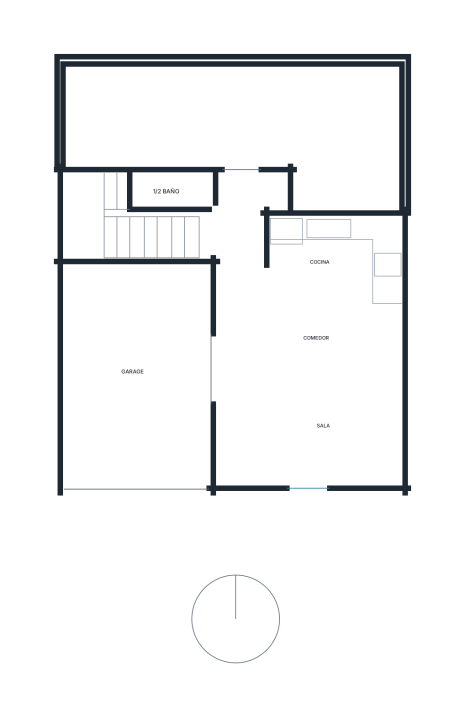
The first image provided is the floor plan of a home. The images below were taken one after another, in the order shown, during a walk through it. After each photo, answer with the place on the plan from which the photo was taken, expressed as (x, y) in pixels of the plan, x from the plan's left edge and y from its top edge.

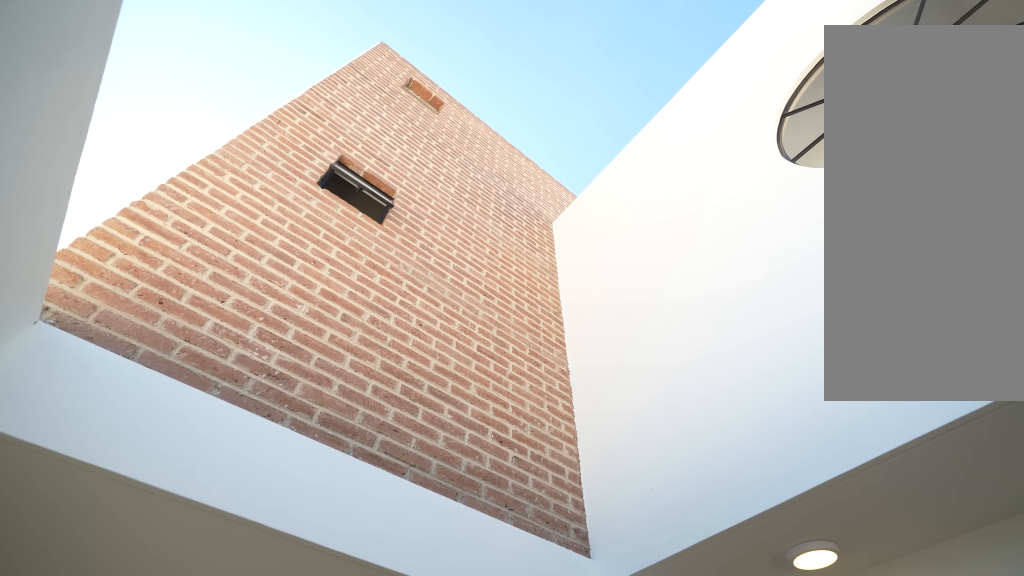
(182, 447)
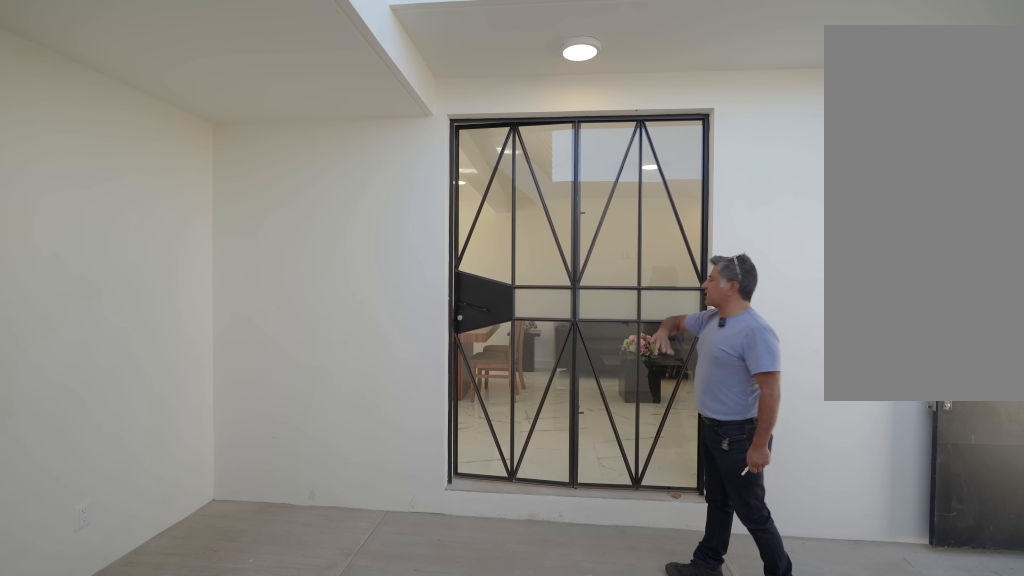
(91, 351)
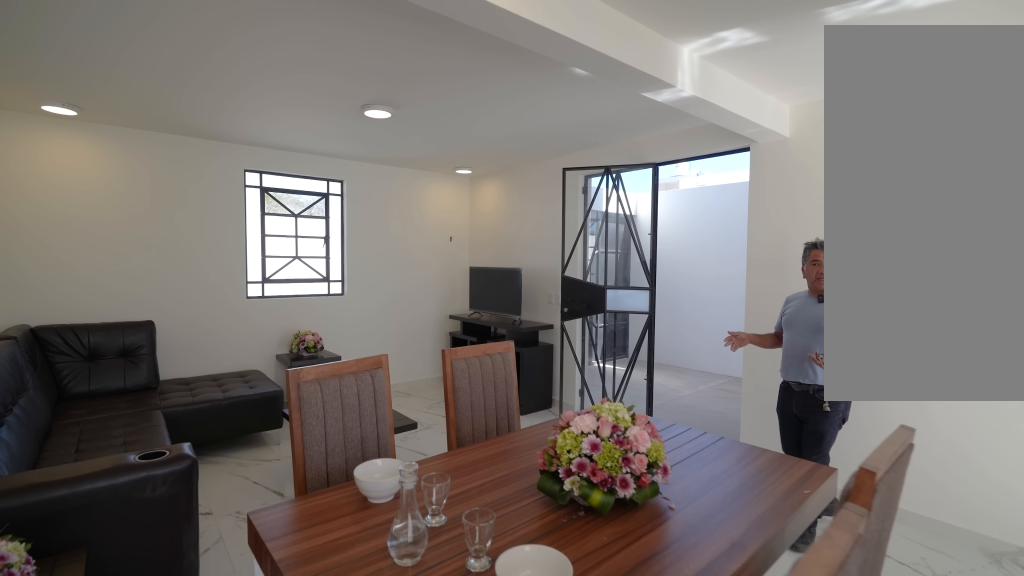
(372, 323)
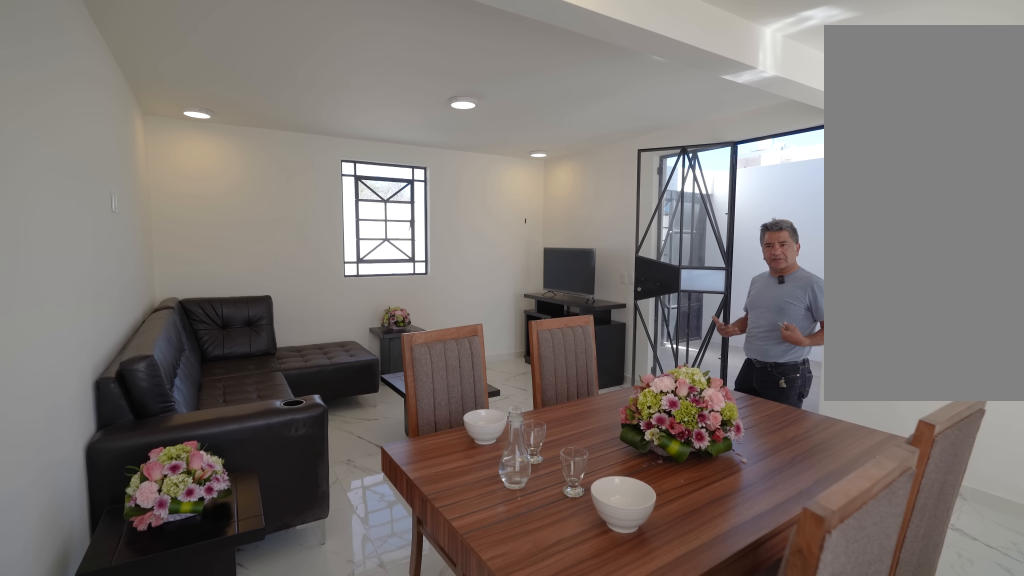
(363, 292)
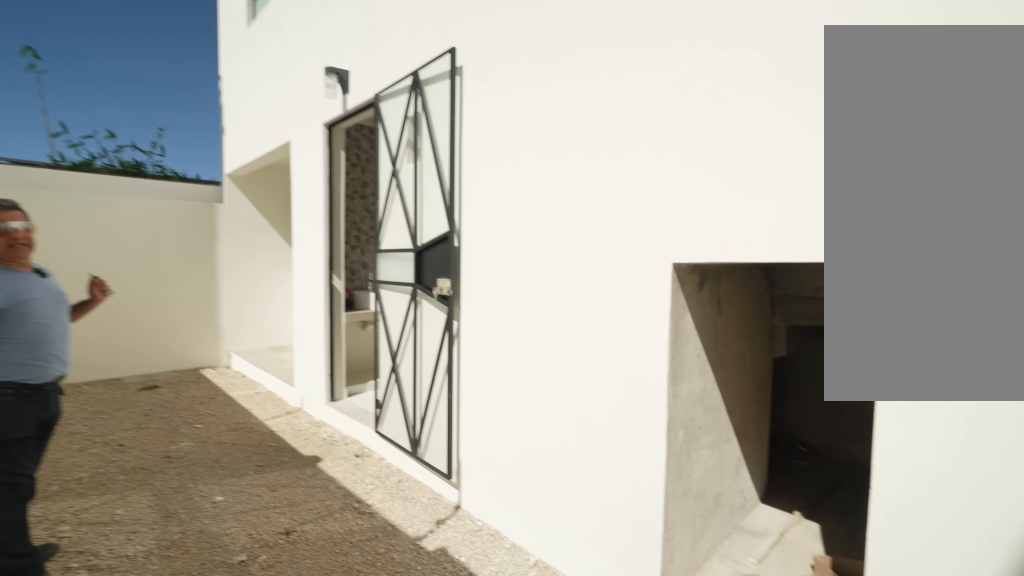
(90, 121)
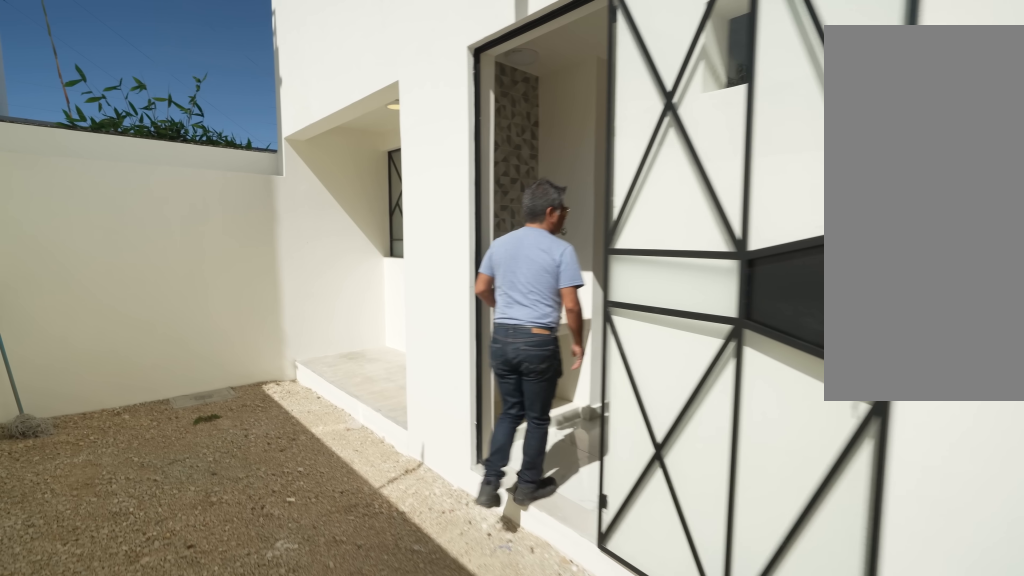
(90, 121)
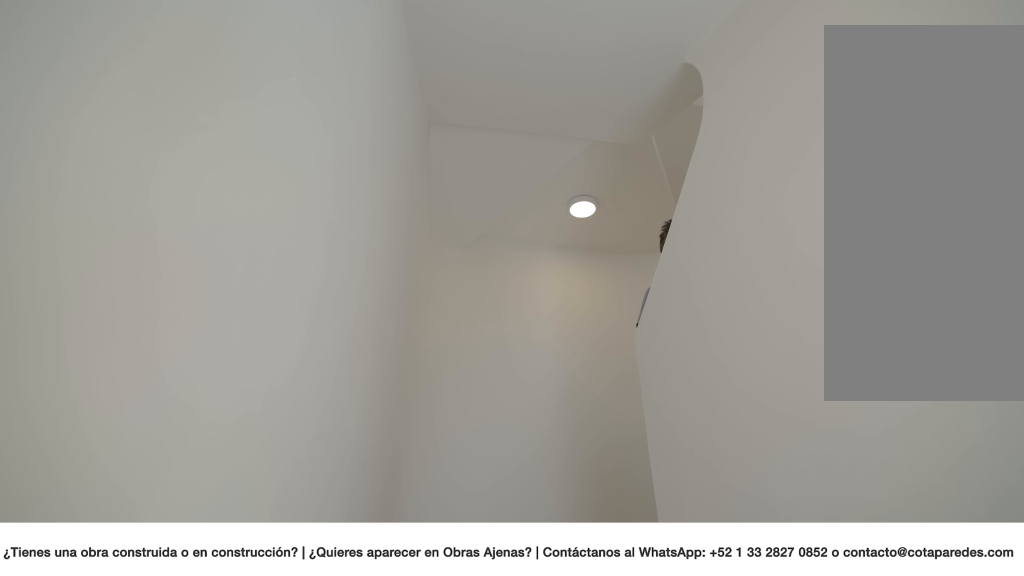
(208, 231)
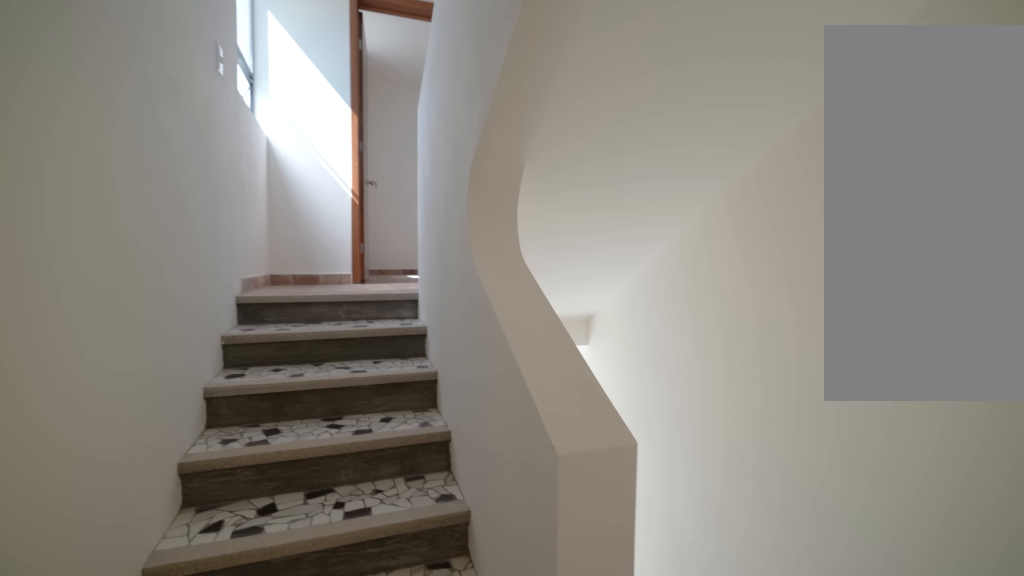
(94, 193)
